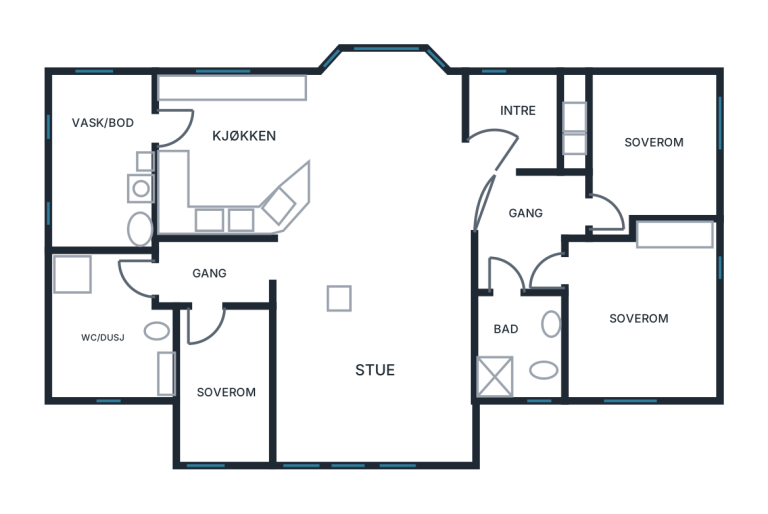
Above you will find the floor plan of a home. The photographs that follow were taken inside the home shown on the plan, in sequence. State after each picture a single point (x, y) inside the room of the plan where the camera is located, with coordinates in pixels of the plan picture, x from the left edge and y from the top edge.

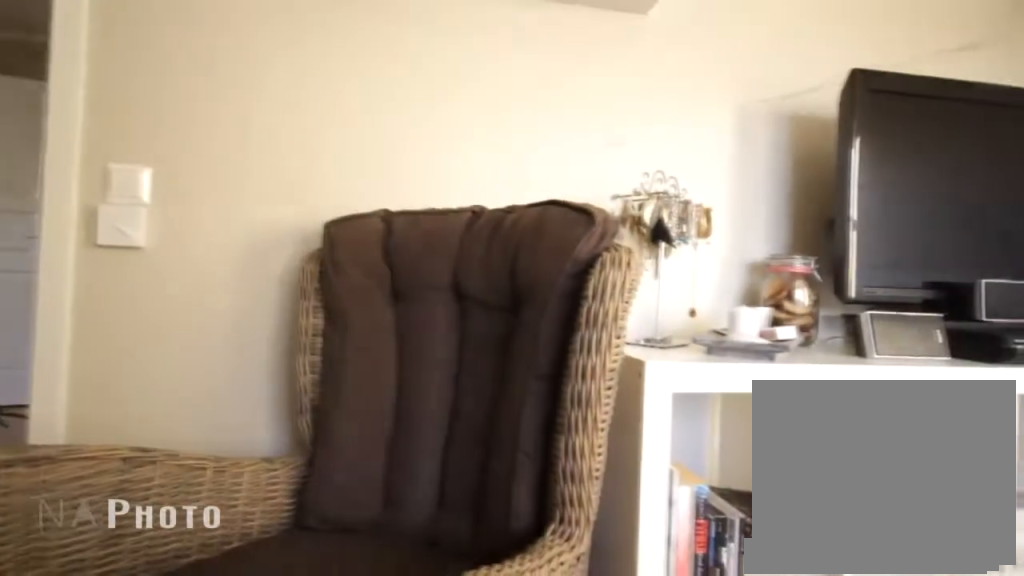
(644, 150)
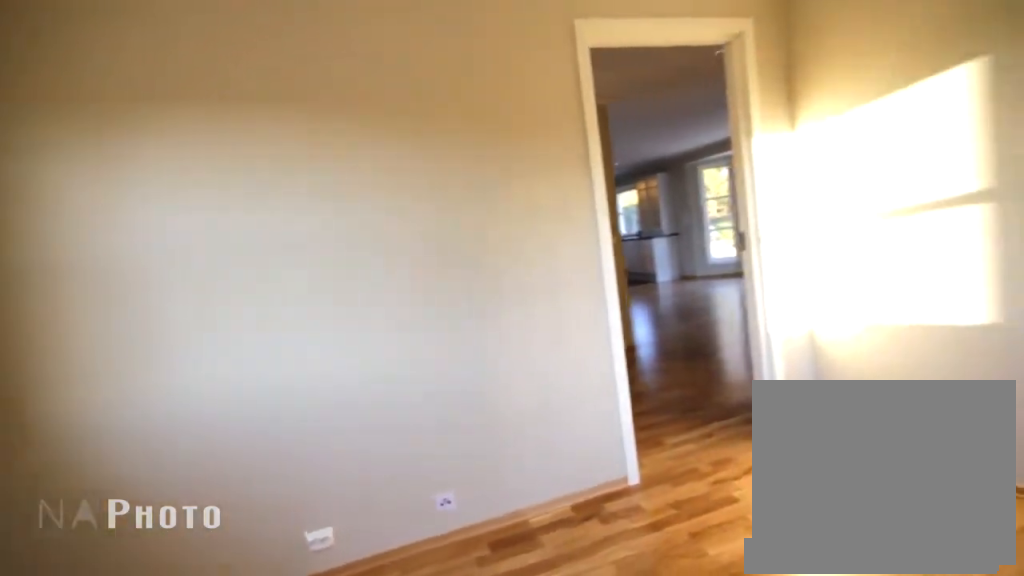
(637, 314)
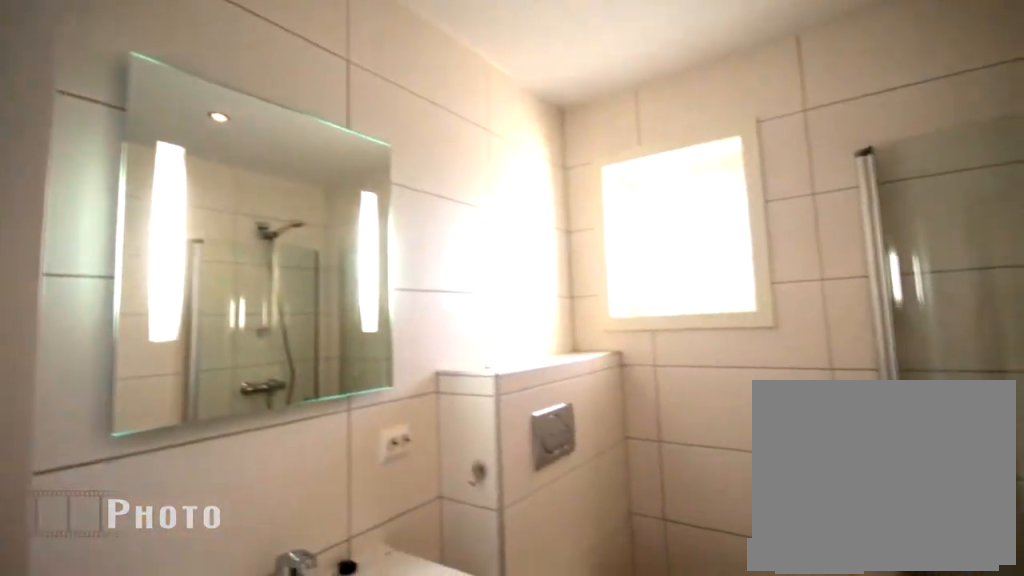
(518, 346)
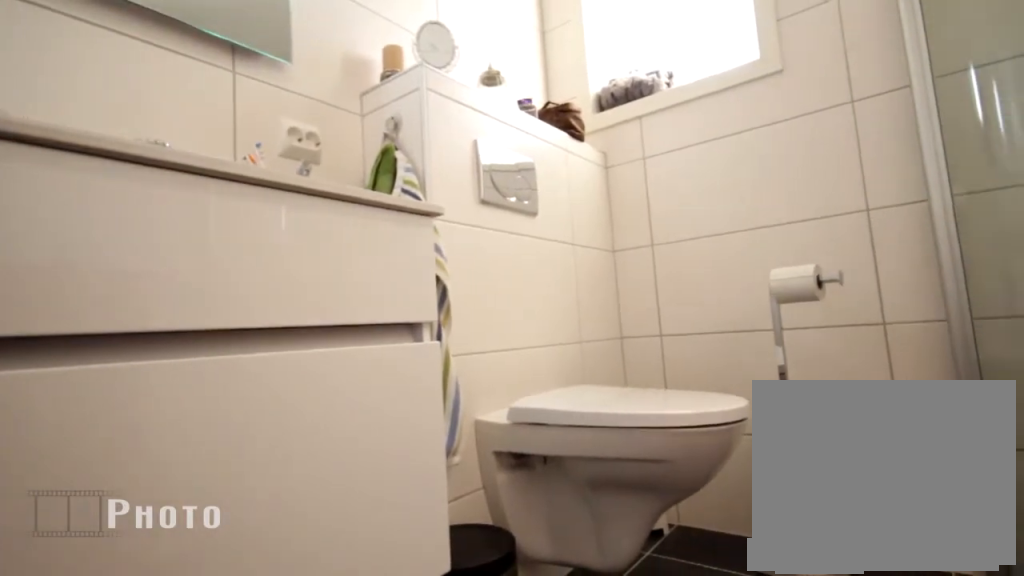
(518, 346)
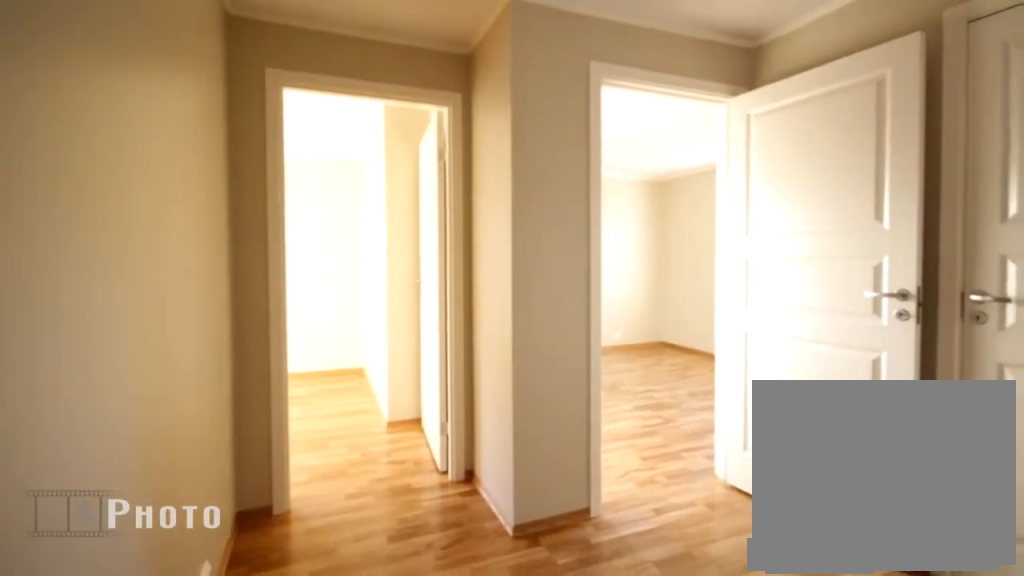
(525, 232)
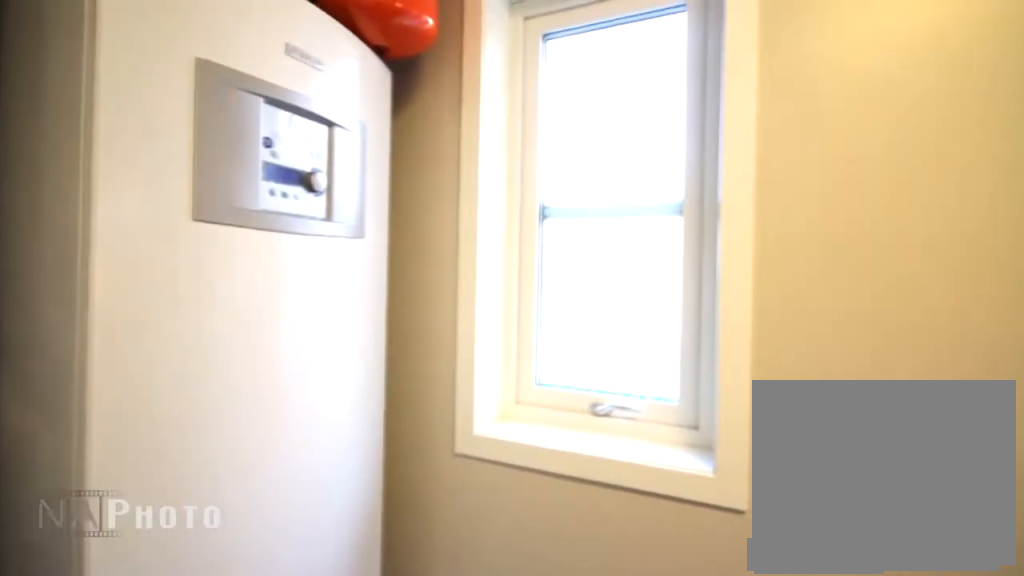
(108, 162)
